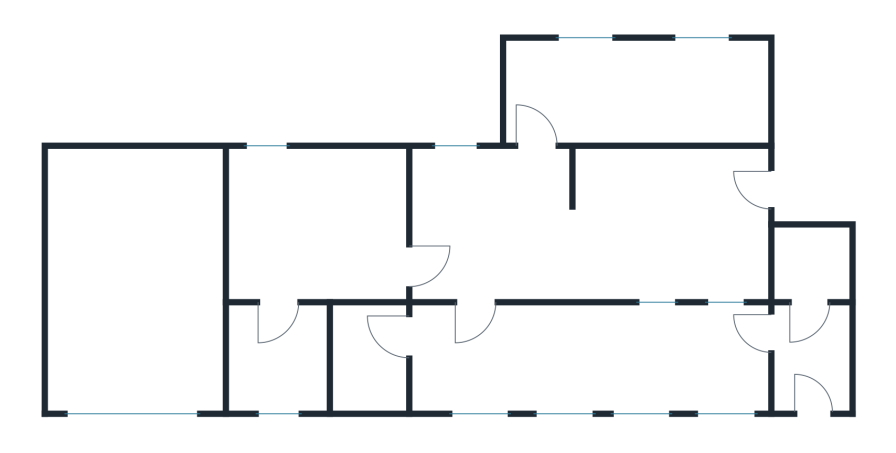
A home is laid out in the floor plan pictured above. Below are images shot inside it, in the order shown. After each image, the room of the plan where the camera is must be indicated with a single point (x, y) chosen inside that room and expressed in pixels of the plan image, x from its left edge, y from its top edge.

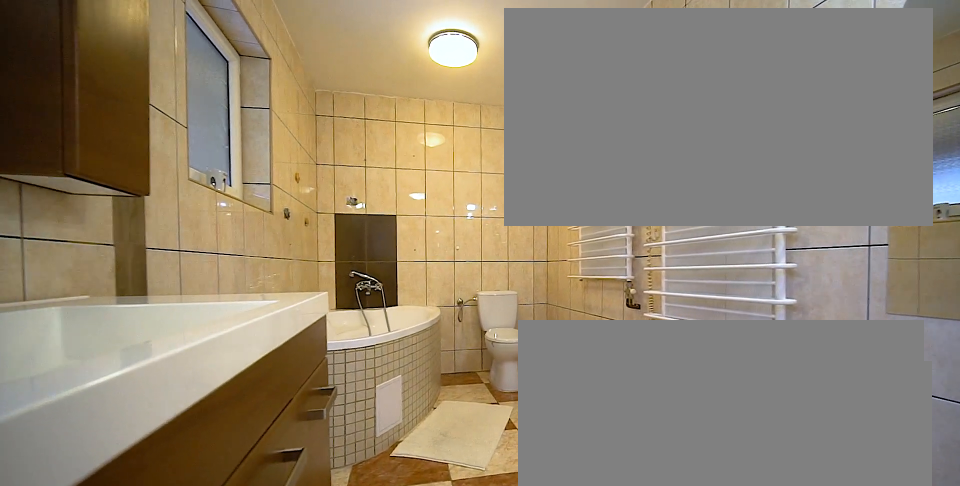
(638, 93)
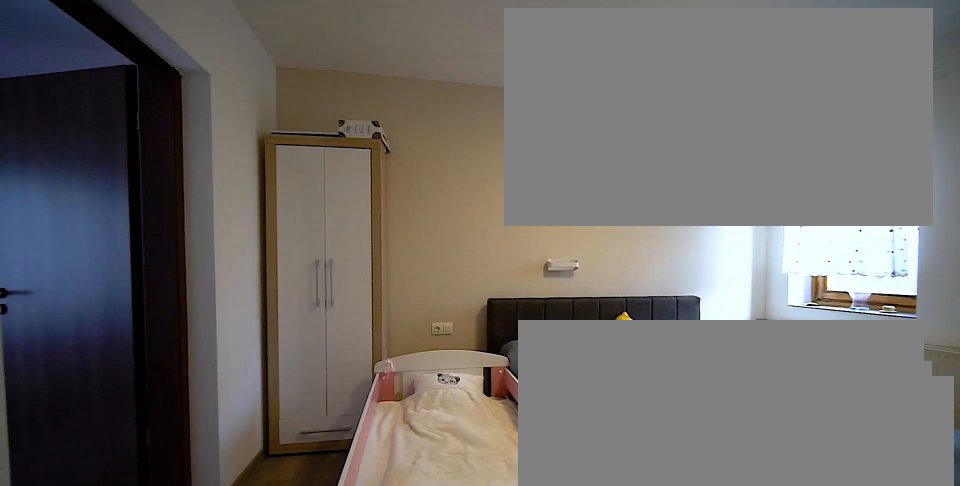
(321, 229)
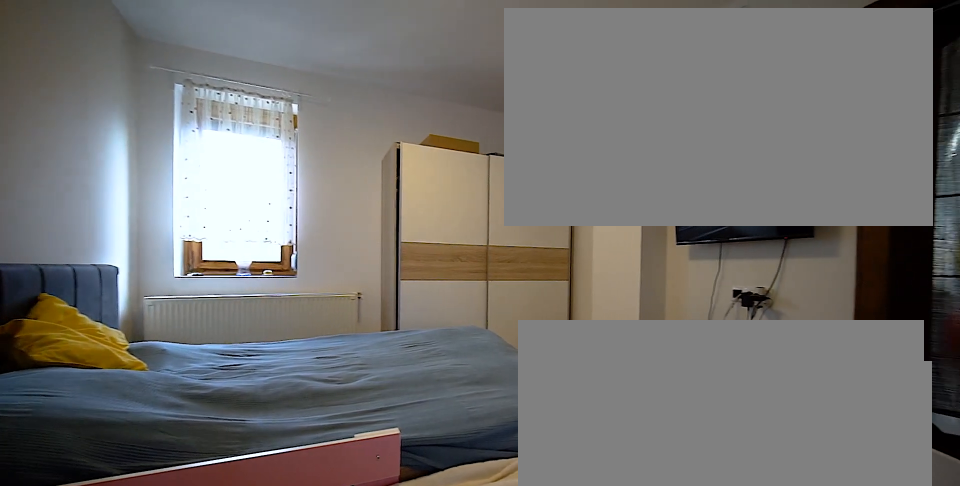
(321, 229)
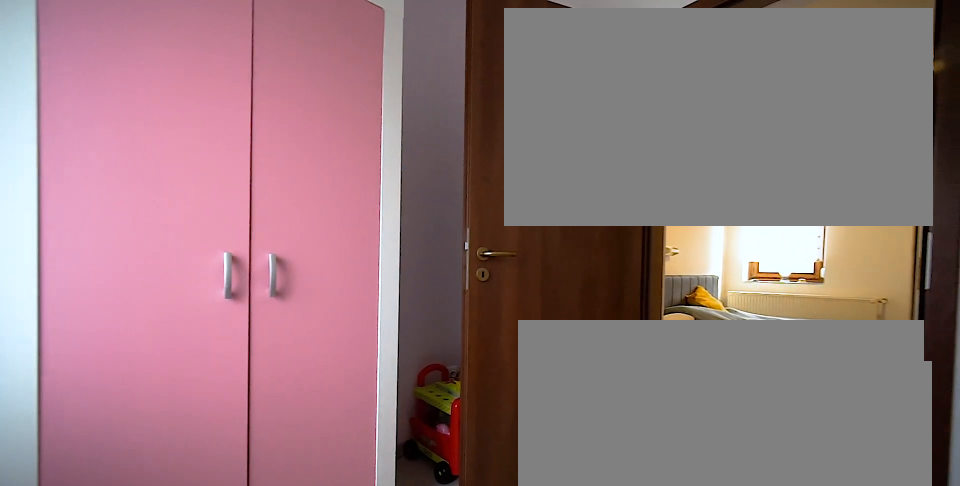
(278, 361)
